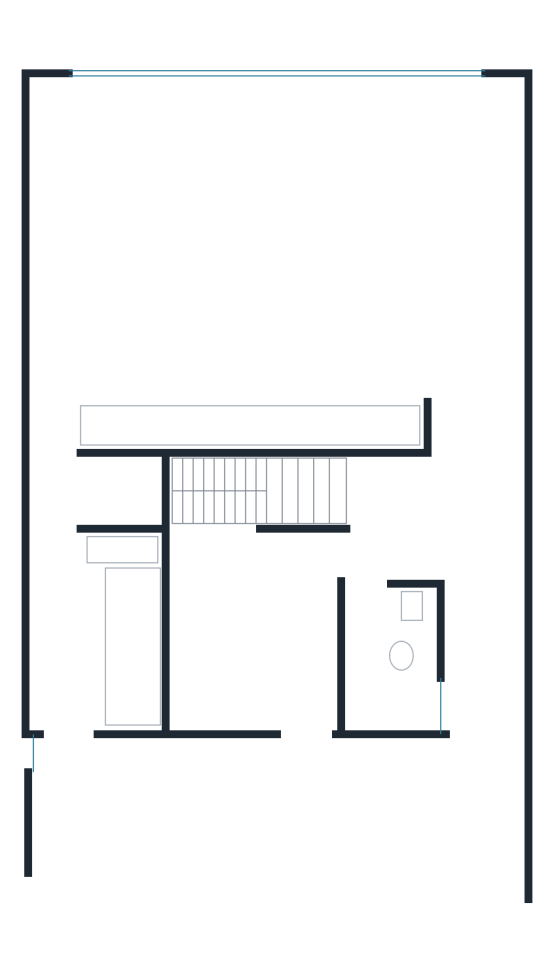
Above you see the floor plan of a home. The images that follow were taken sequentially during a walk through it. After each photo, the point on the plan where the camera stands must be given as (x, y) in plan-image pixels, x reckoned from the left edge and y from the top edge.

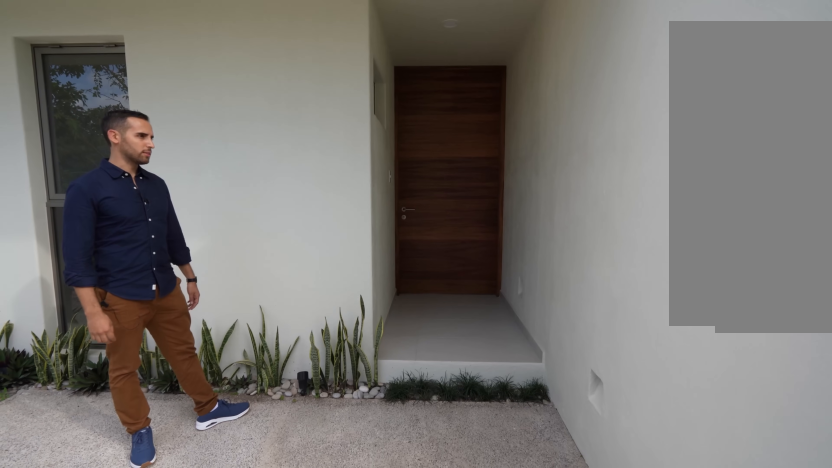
(458, 927)
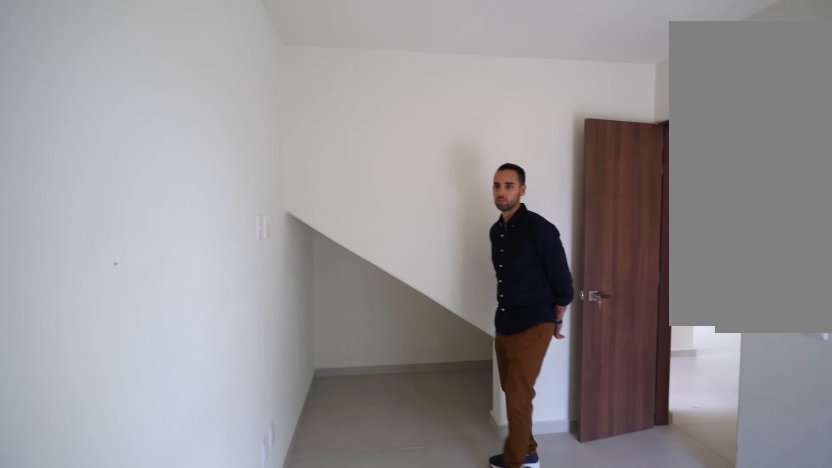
(216, 708)
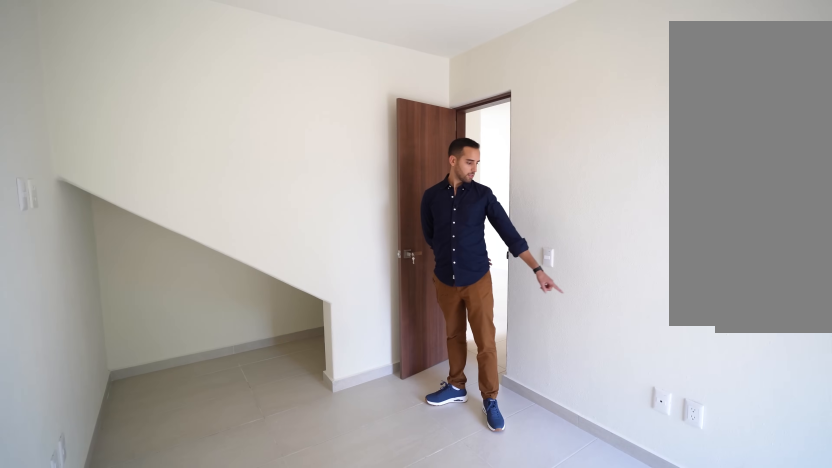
(216, 709)
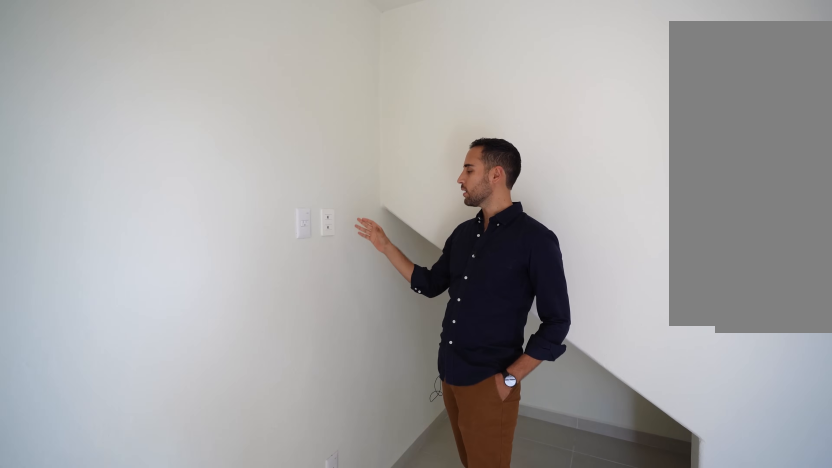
(212, 663)
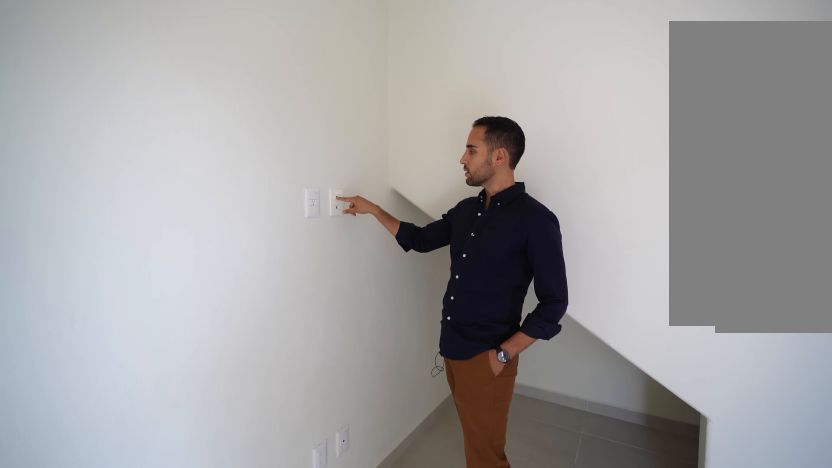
(213, 663)
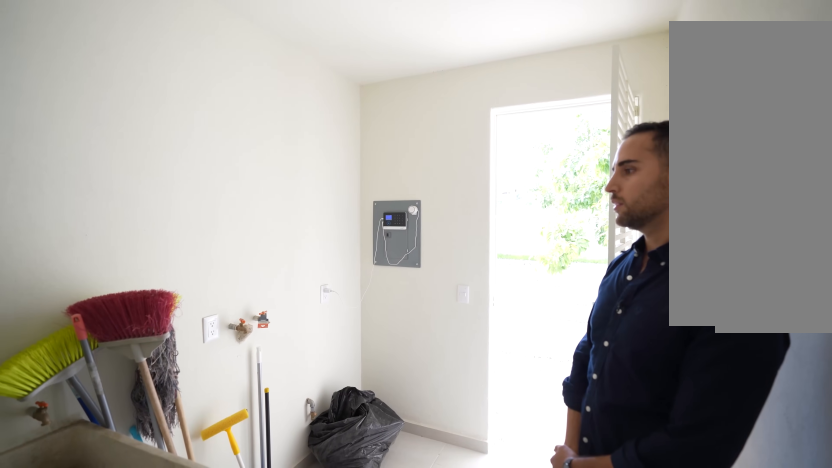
(52, 536)
